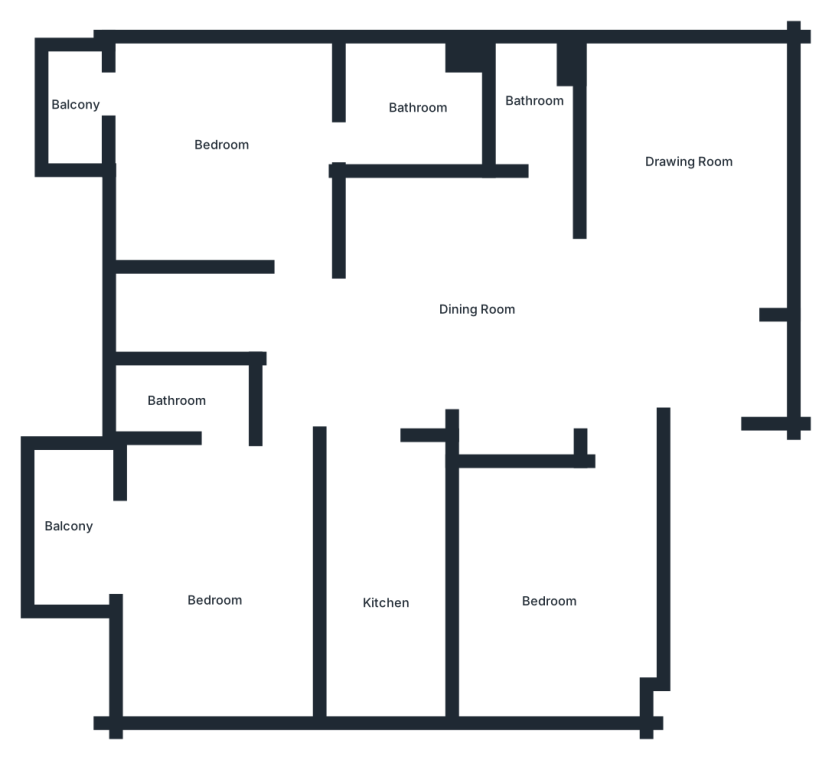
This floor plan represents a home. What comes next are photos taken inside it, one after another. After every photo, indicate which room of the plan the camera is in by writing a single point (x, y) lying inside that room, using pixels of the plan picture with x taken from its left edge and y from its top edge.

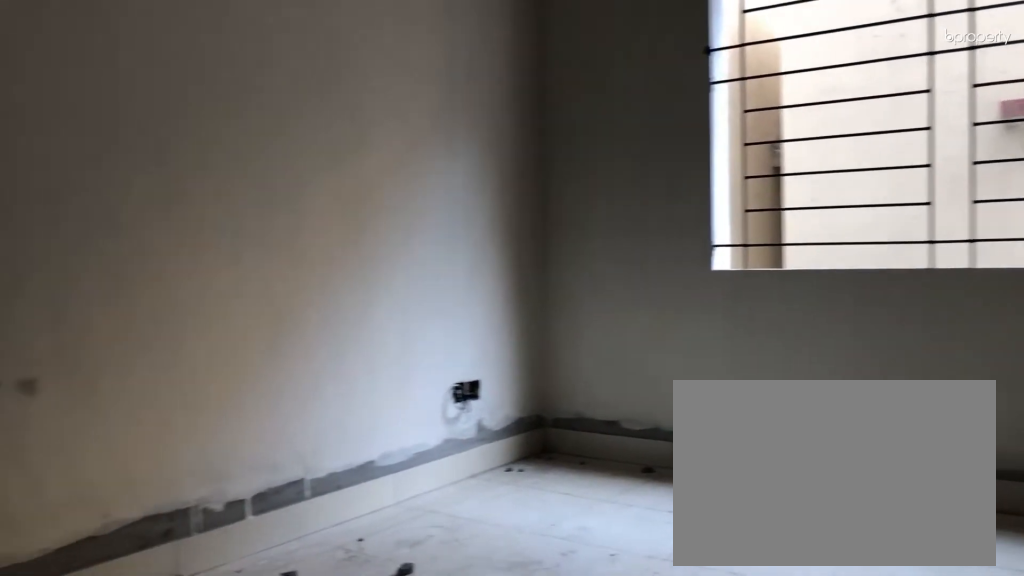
(685, 180)
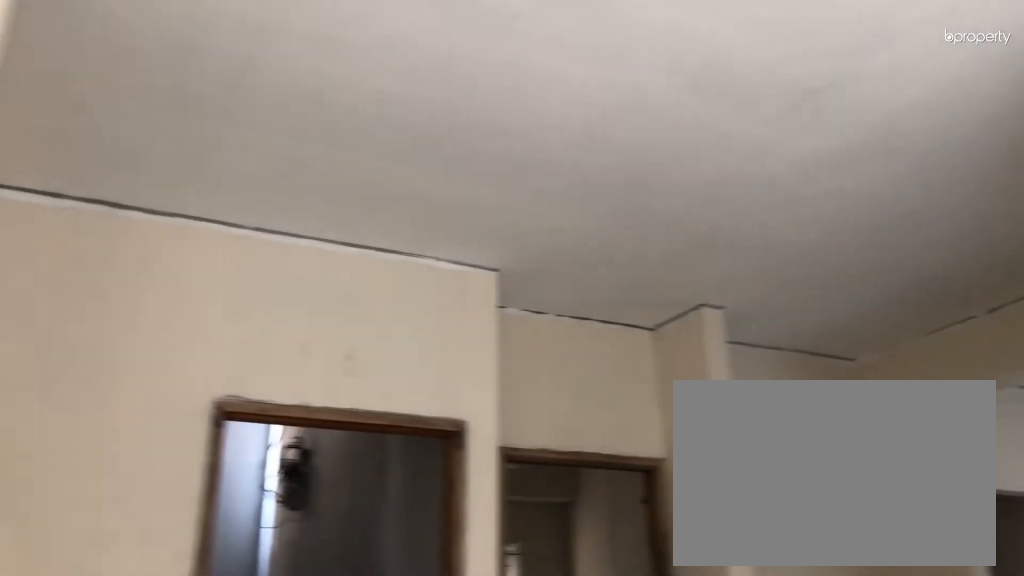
(683, 287)
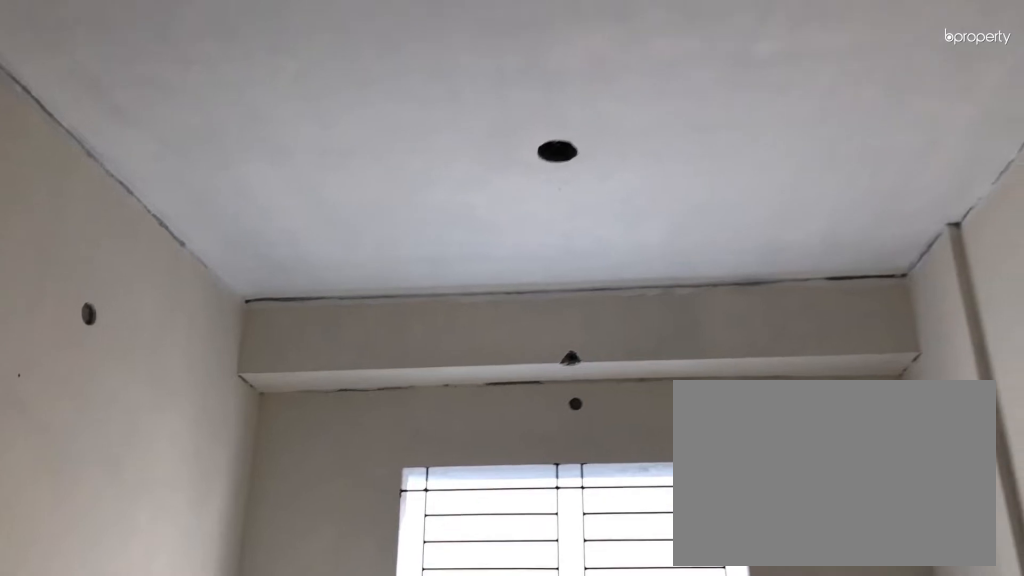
(681, 176)
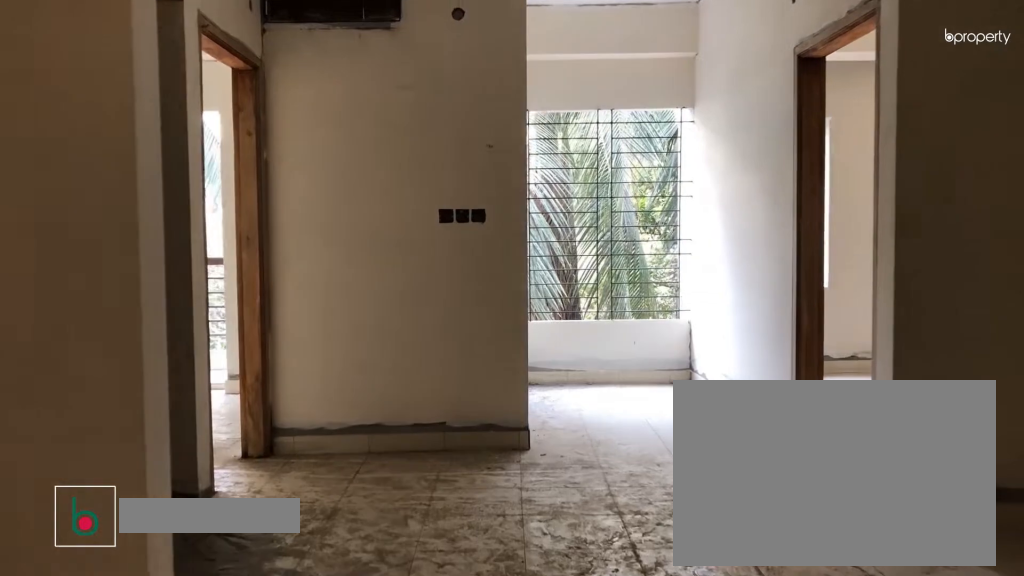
(453, 301)
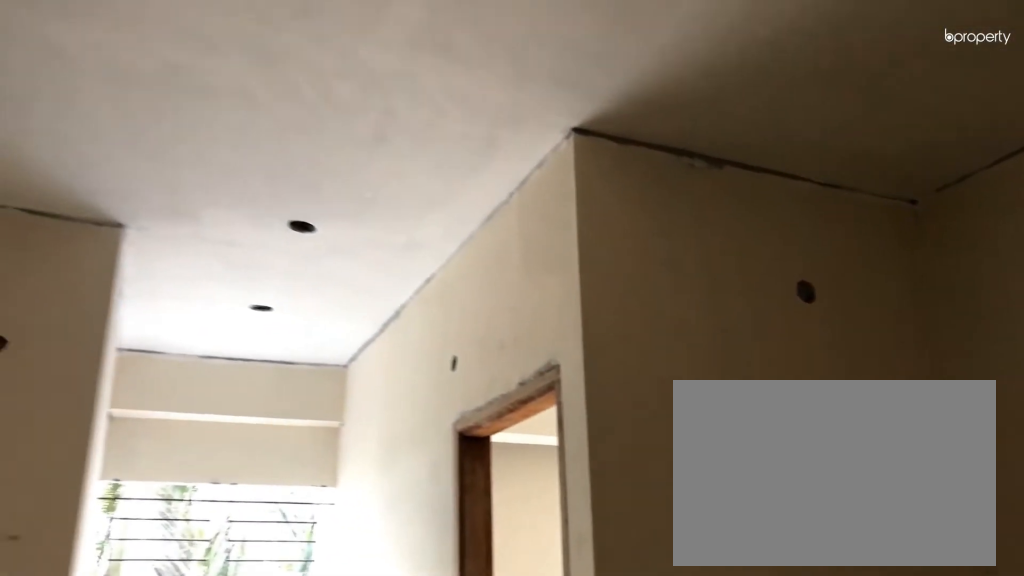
(453, 301)
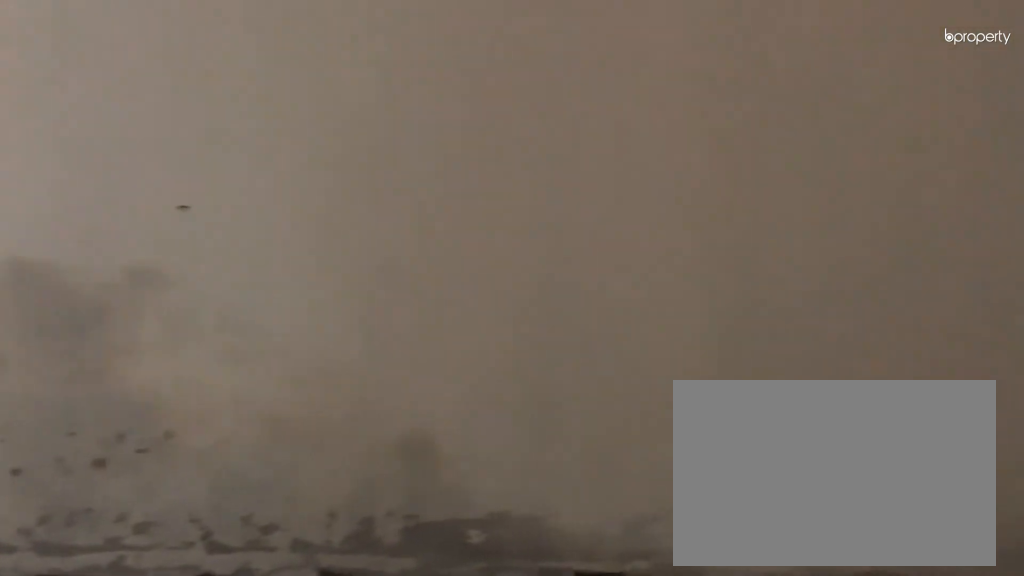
(557, 596)
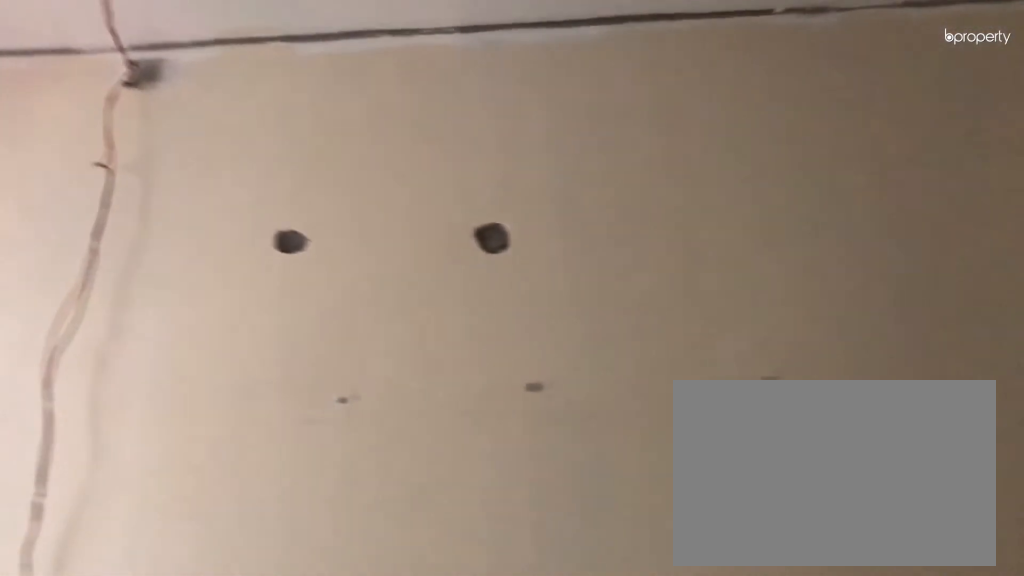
(557, 596)
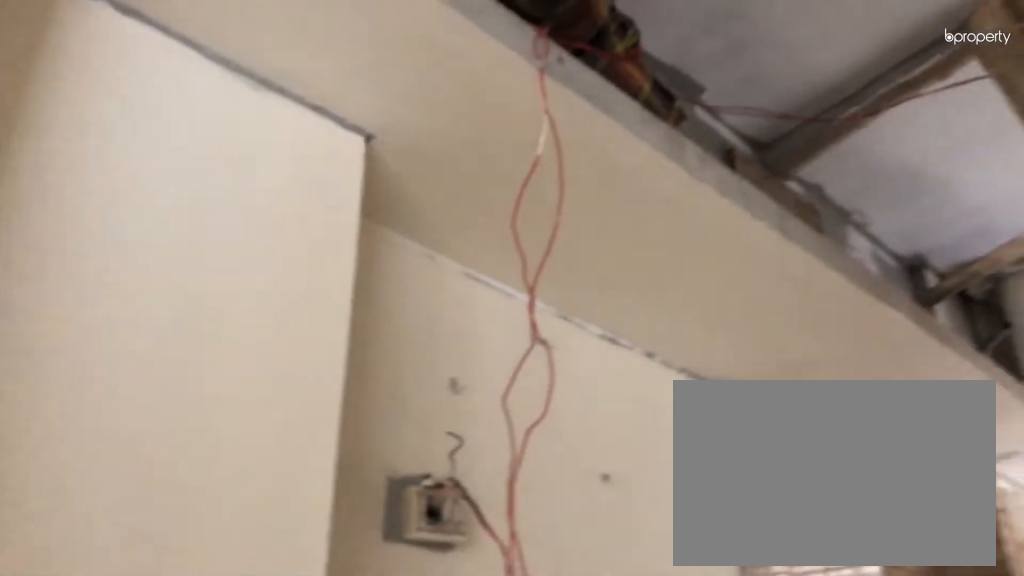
(395, 599)
